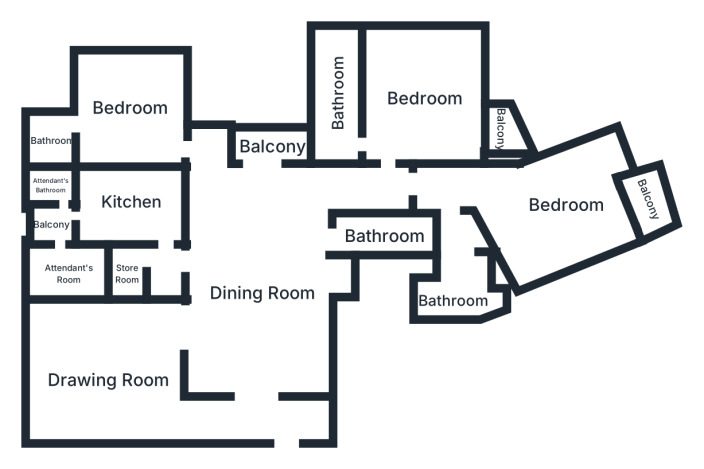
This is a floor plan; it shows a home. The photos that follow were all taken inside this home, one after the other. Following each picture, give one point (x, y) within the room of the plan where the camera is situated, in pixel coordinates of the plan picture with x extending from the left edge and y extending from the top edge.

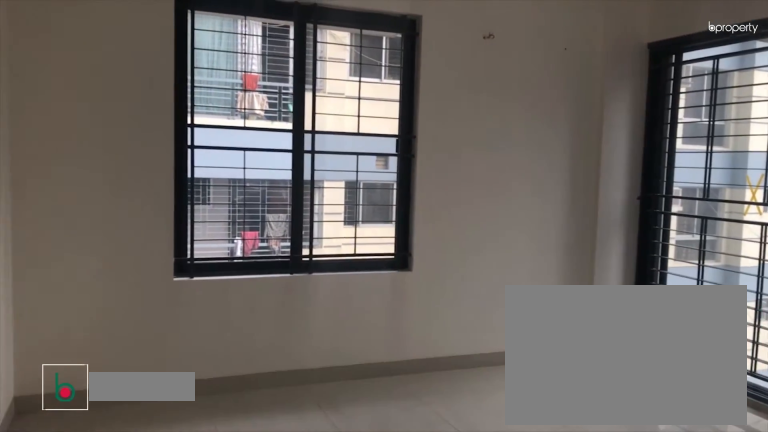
(425, 101)
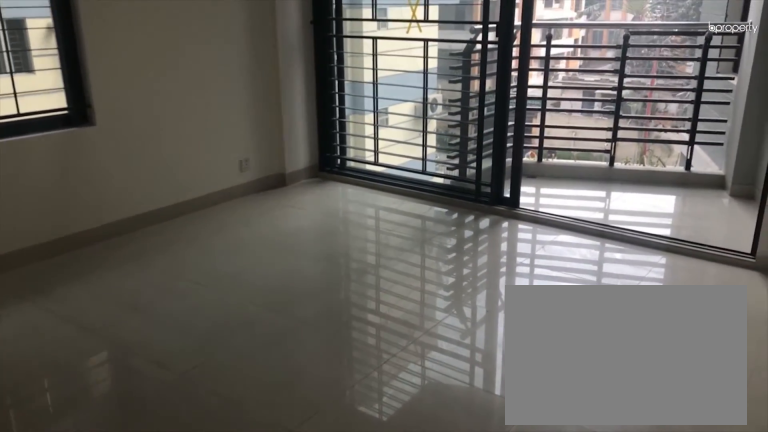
(425, 101)
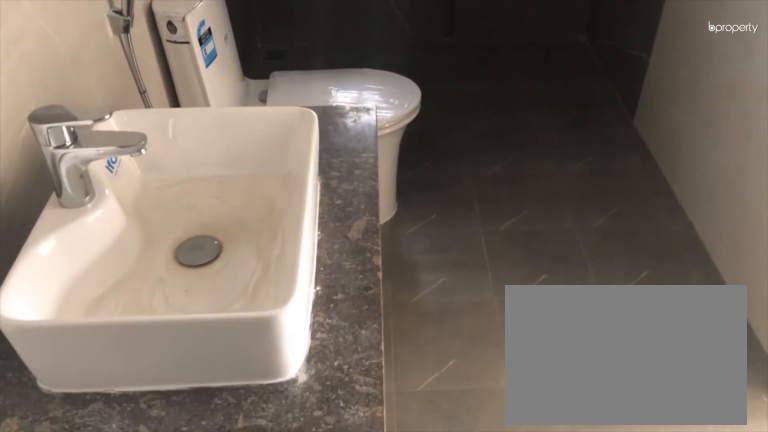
(339, 91)
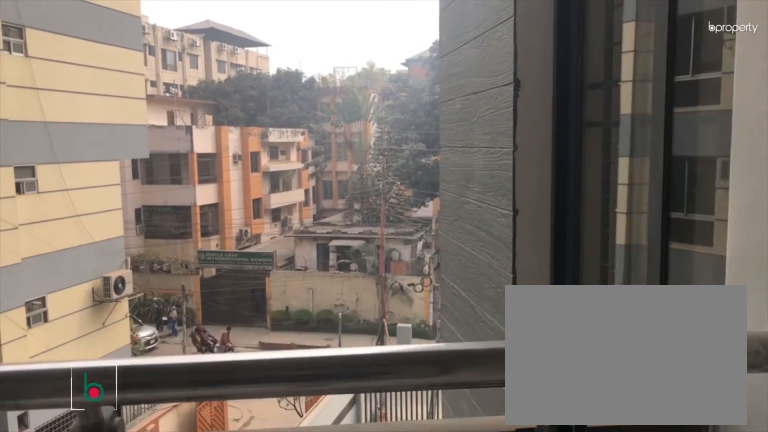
(500, 126)
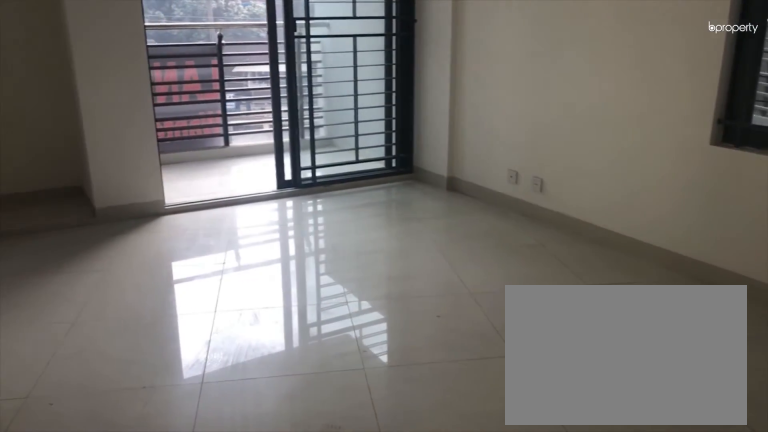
(565, 205)
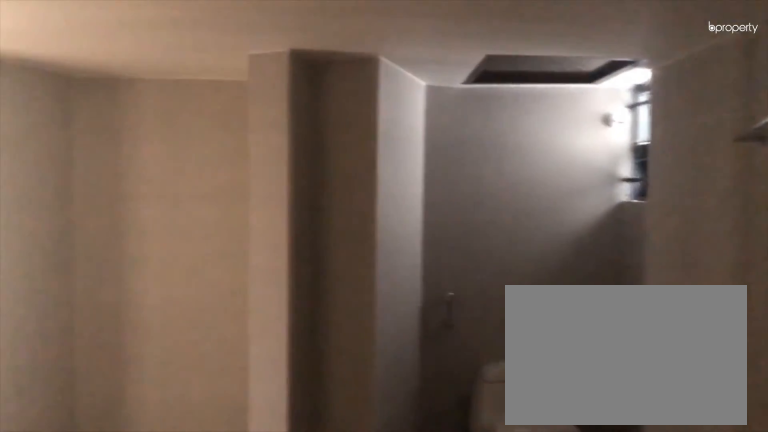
(462, 289)
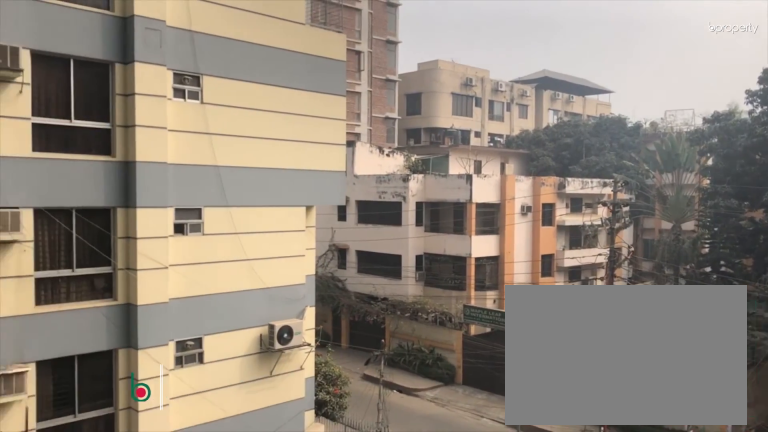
(651, 203)
